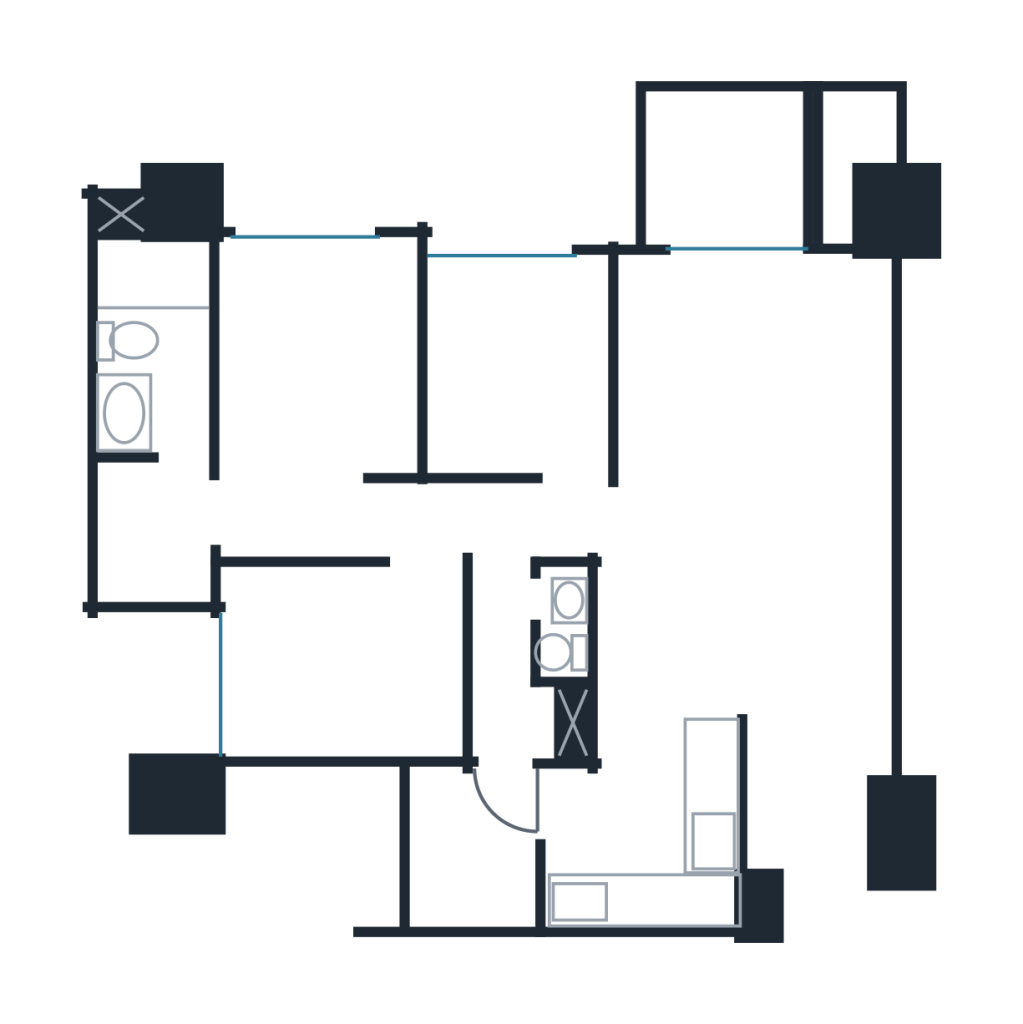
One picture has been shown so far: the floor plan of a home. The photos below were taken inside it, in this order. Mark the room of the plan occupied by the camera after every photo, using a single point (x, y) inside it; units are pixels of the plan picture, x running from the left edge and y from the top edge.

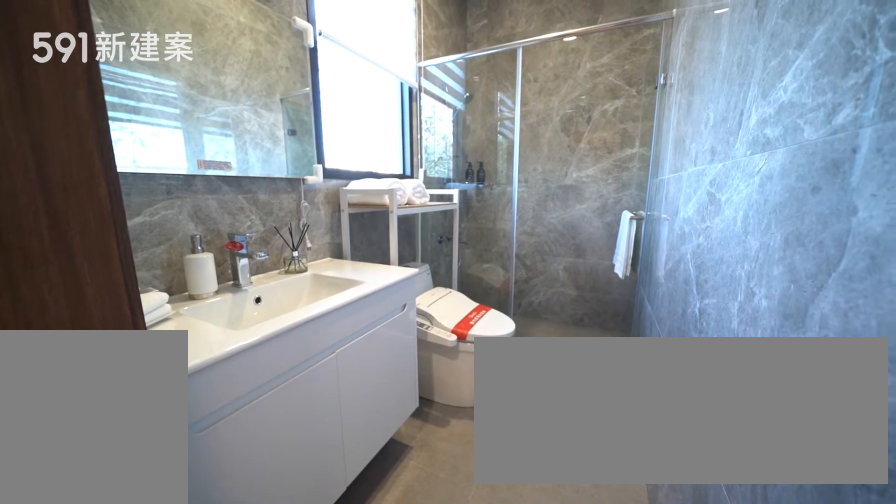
(147, 333)
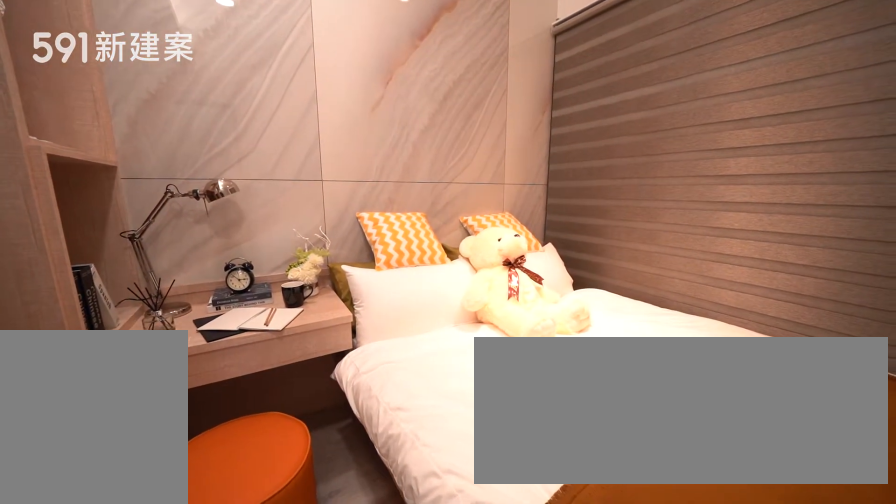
(334, 662)
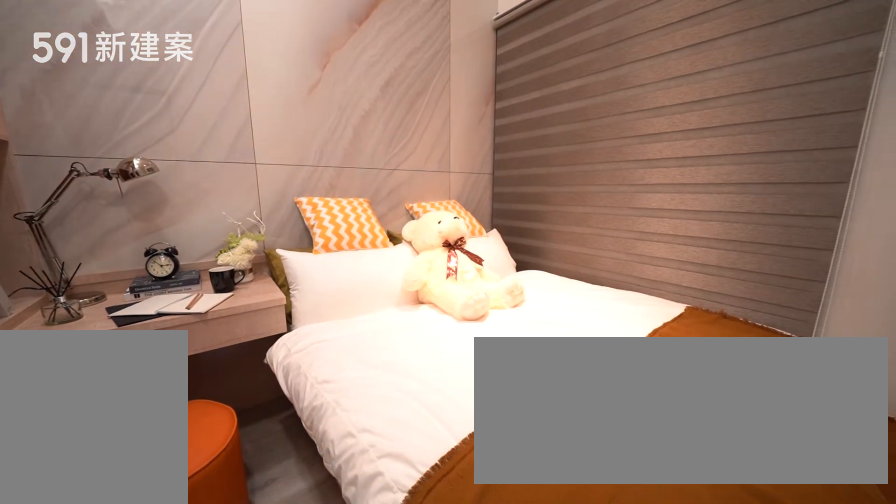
(334, 662)
